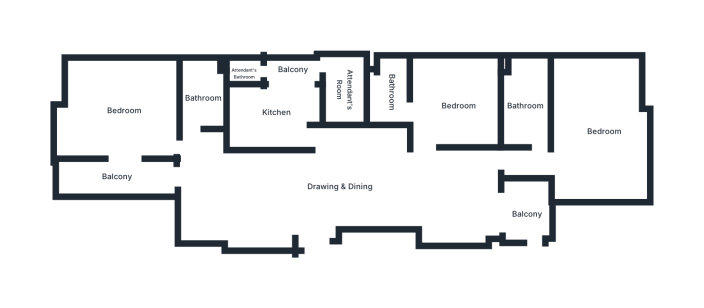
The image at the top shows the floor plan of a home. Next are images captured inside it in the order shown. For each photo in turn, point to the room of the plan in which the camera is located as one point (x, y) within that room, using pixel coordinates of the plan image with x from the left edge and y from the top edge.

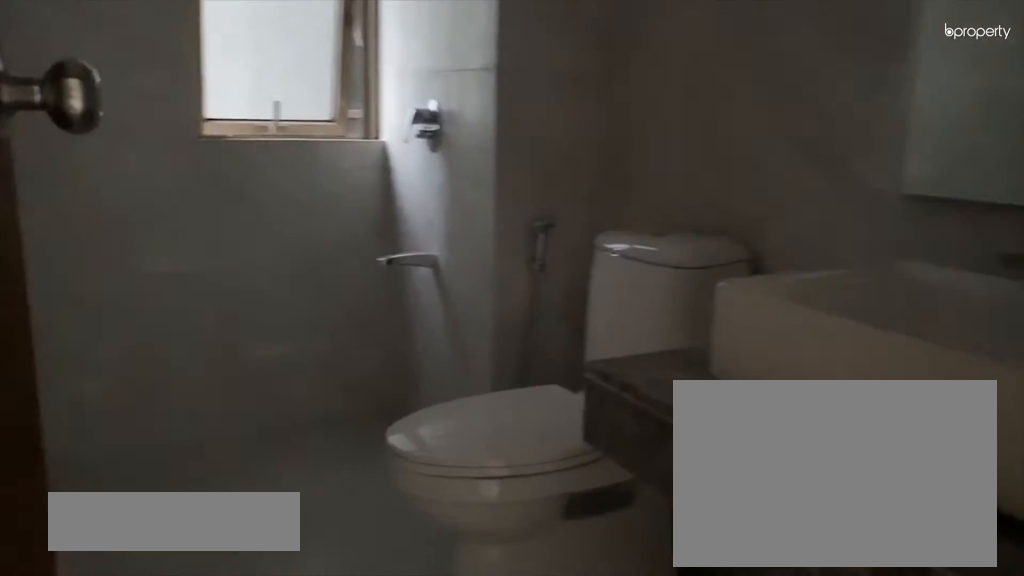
(202, 103)
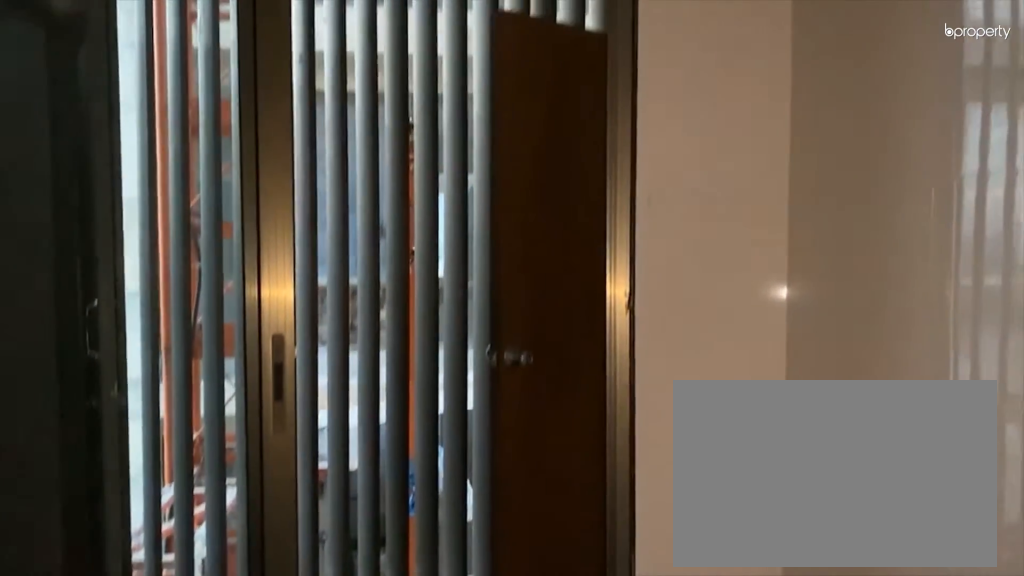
(276, 114)
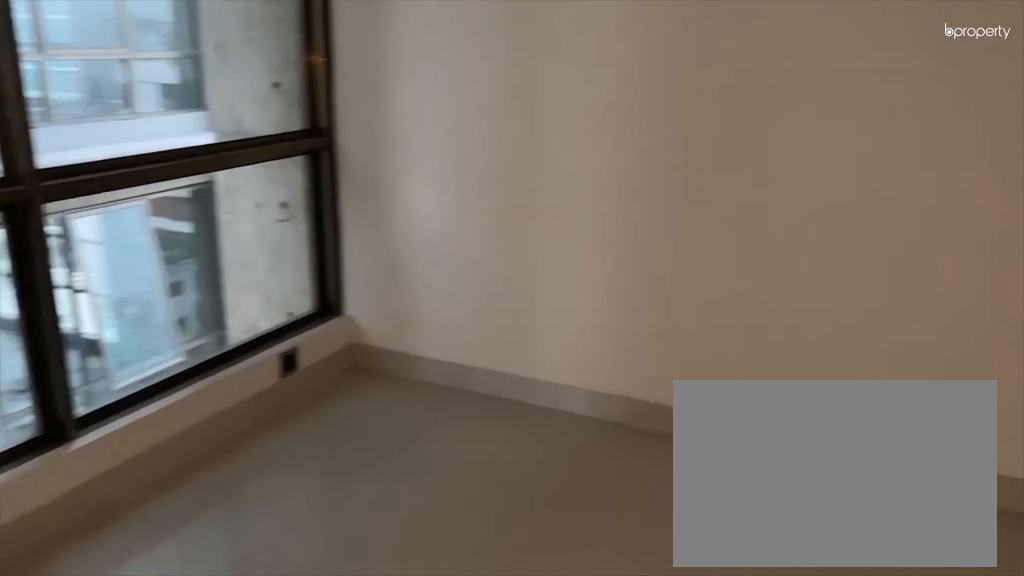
(451, 106)
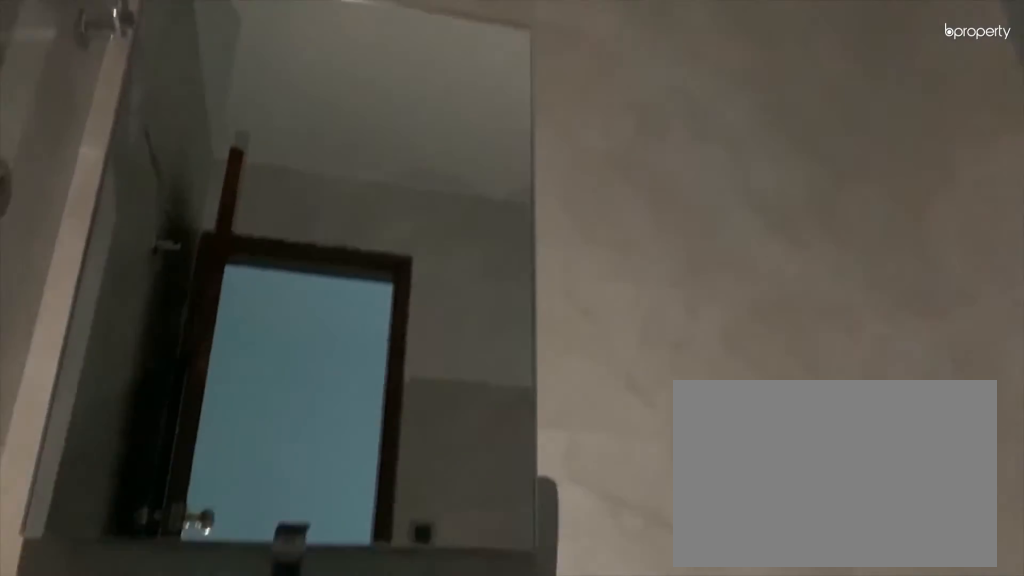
(392, 94)
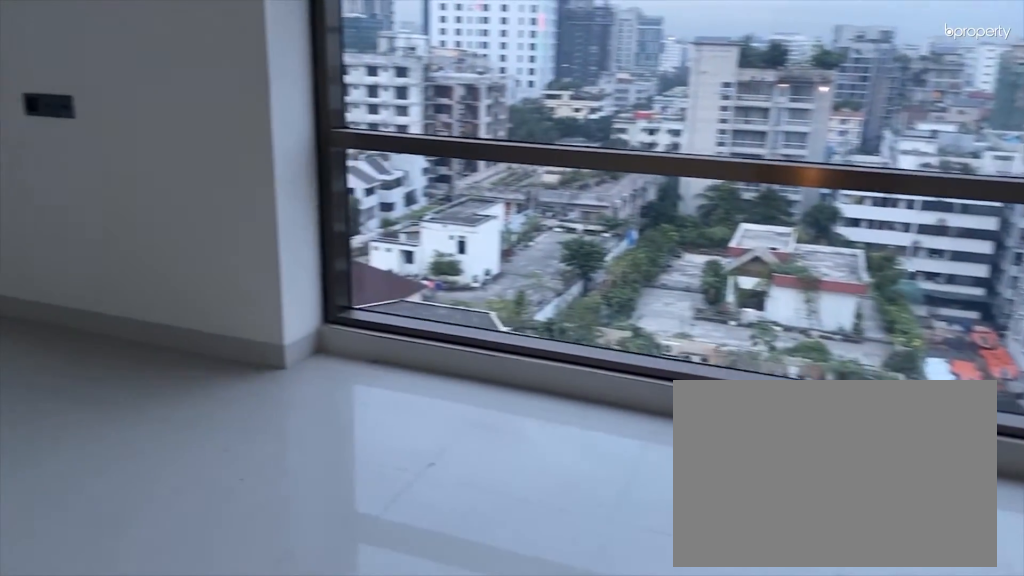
(604, 165)
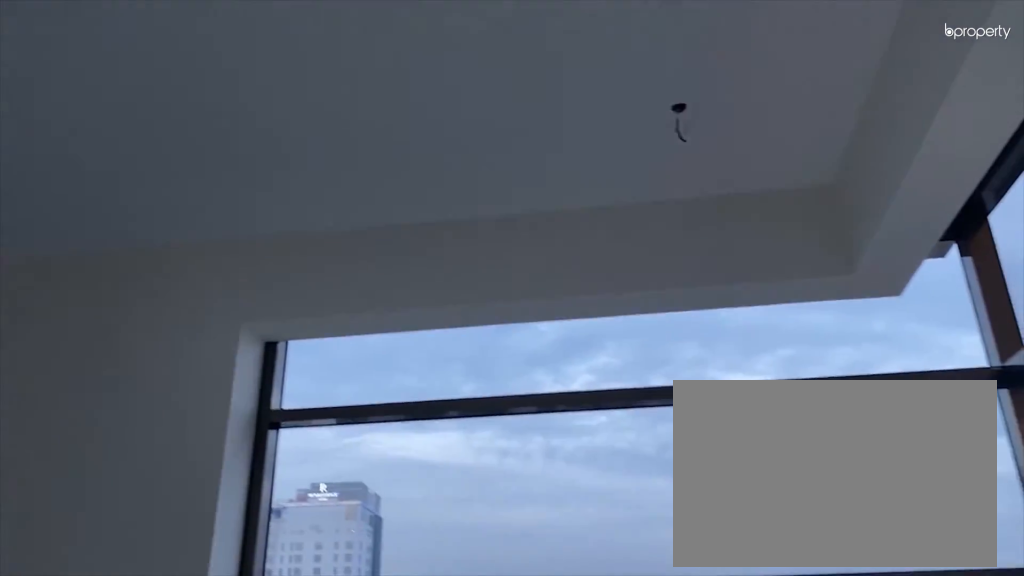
(604, 165)
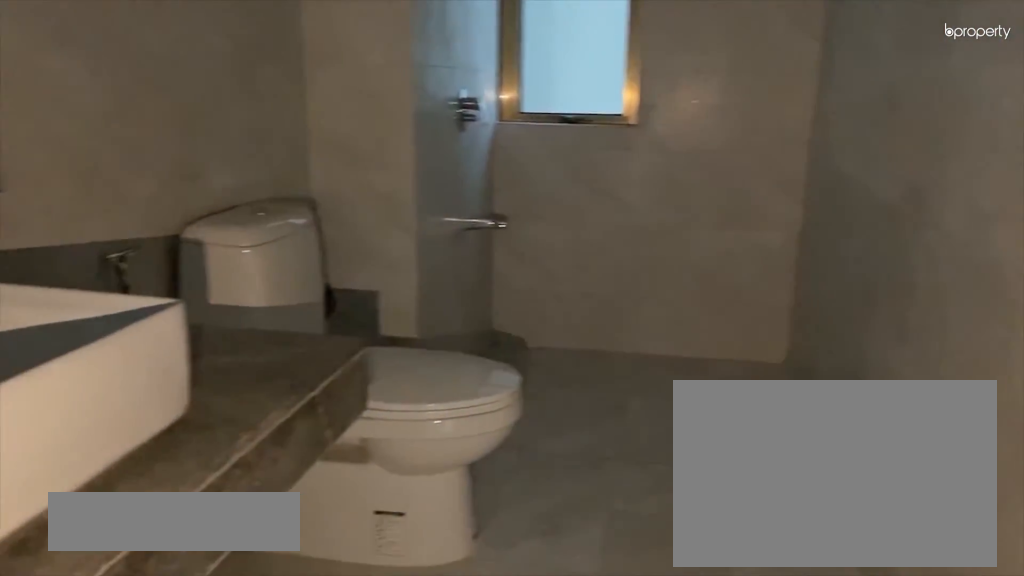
(523, 107)
